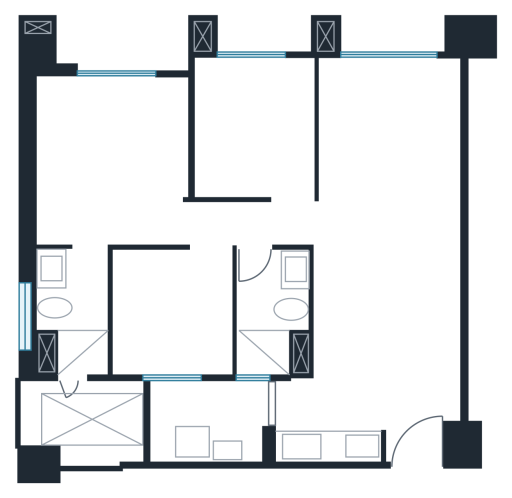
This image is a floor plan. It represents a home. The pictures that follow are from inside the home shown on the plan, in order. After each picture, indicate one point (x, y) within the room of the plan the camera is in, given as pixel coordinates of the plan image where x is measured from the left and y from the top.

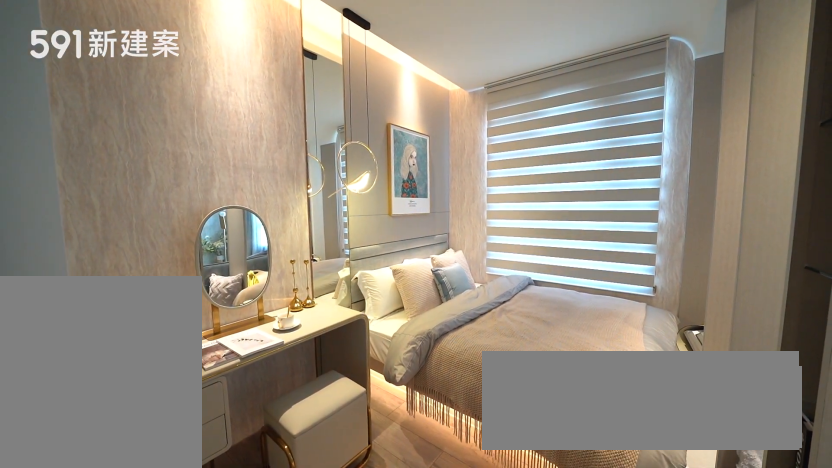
(253, 124)
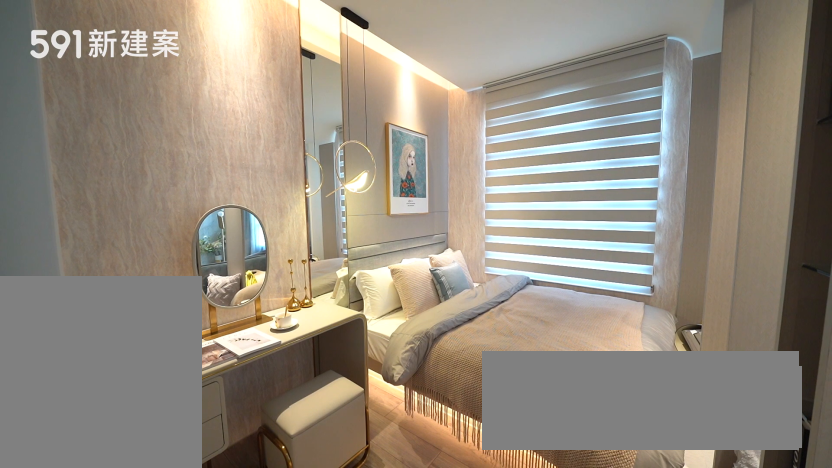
(253, 124)
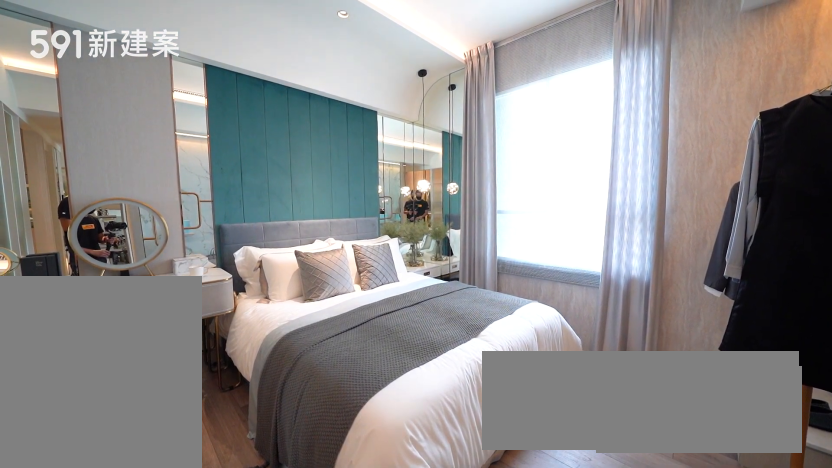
(109, 157)
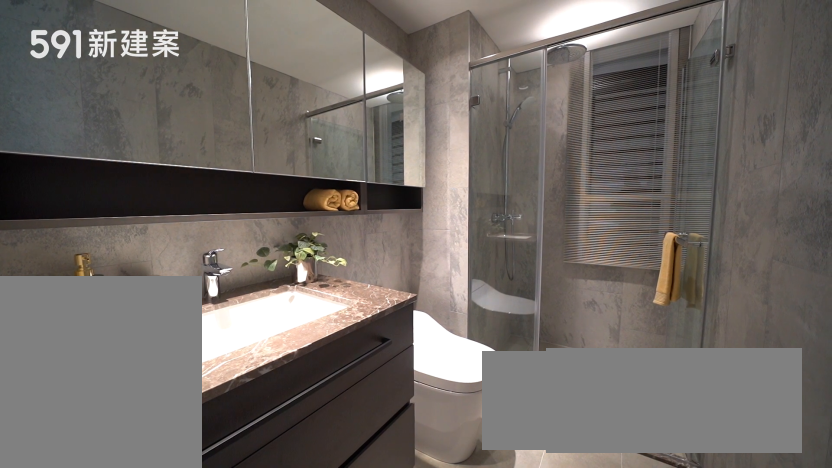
(271, 317)
